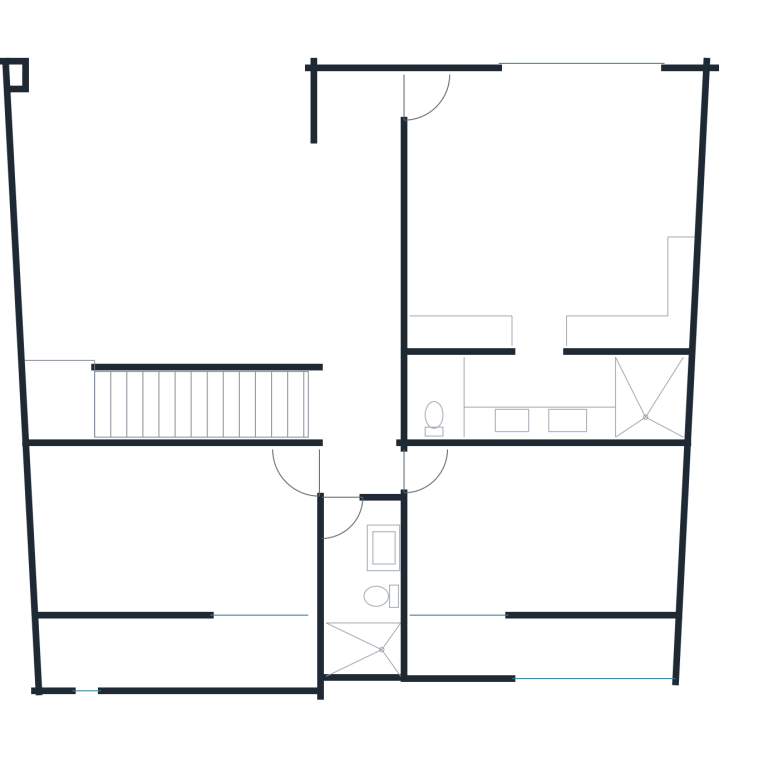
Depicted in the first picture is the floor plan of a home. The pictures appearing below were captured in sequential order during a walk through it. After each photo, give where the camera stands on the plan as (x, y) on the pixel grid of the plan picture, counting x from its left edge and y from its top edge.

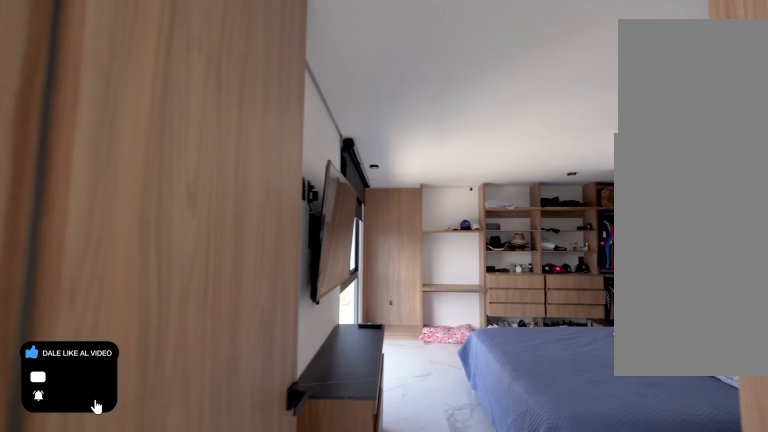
(394, 96)
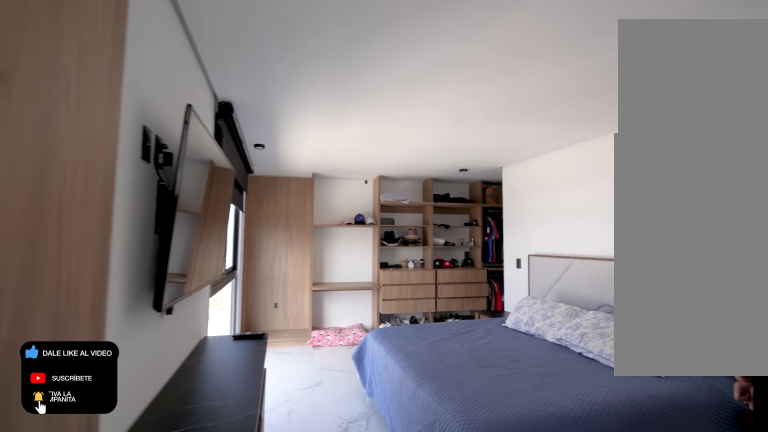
(397, 96)
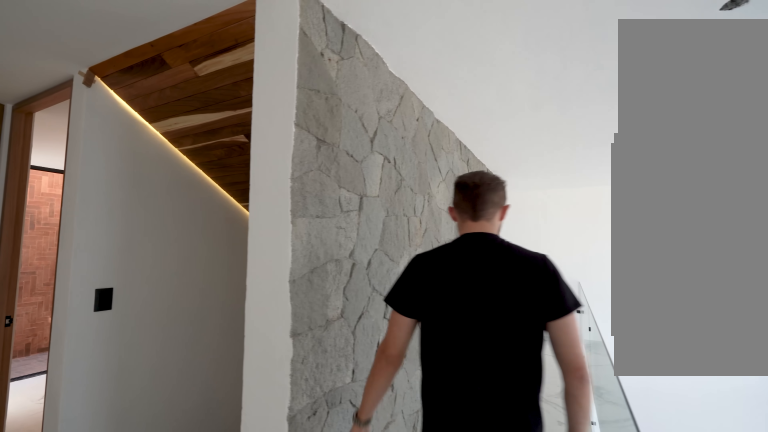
(349, 267)
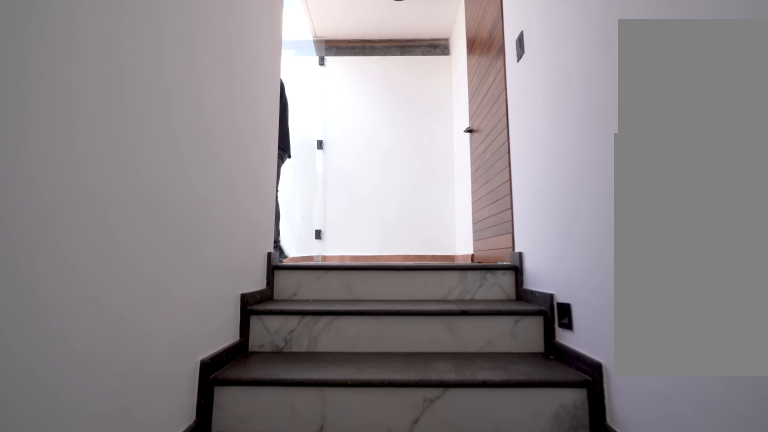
(173, 401)
